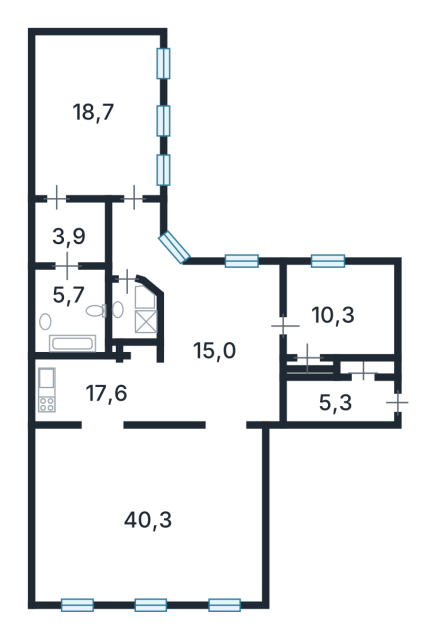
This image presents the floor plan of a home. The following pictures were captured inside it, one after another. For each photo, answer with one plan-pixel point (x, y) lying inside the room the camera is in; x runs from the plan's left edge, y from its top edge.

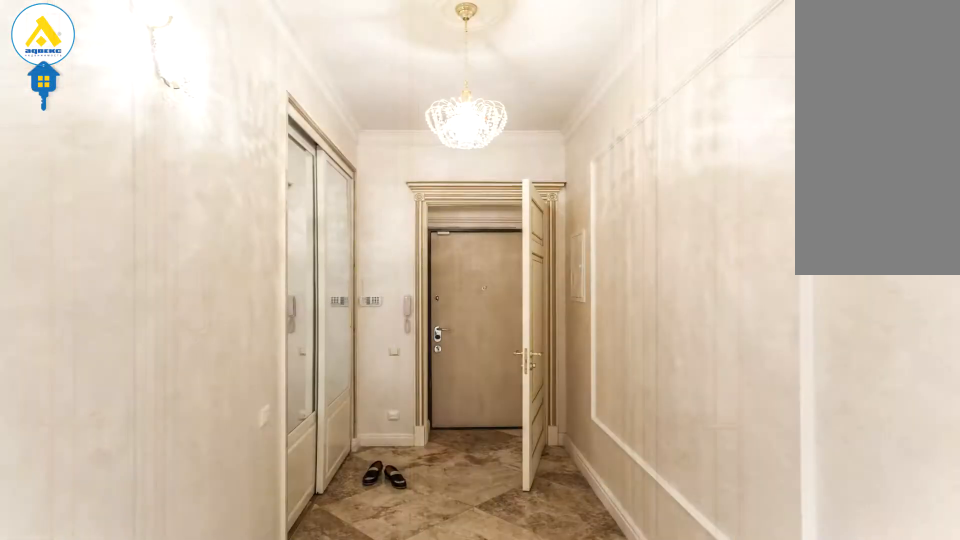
(334, 400)
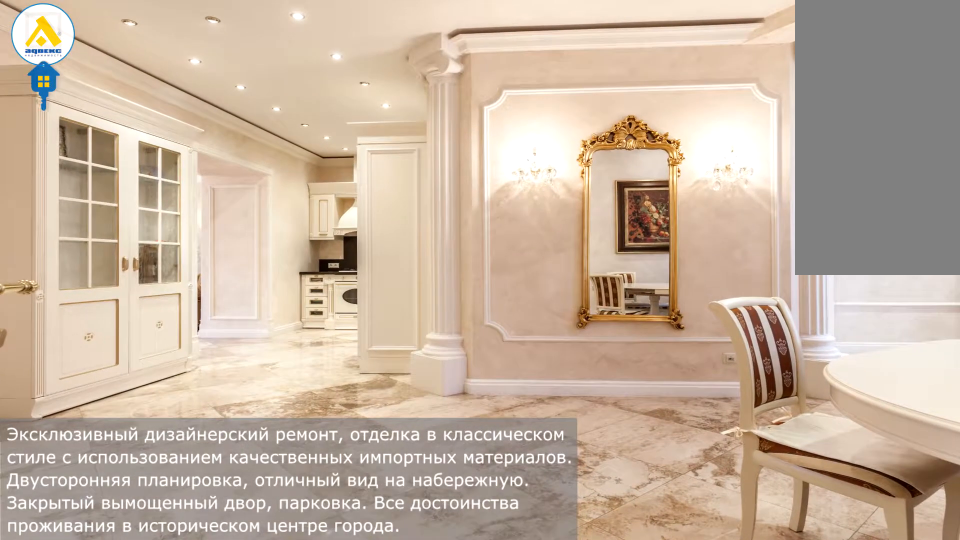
(213, 384)
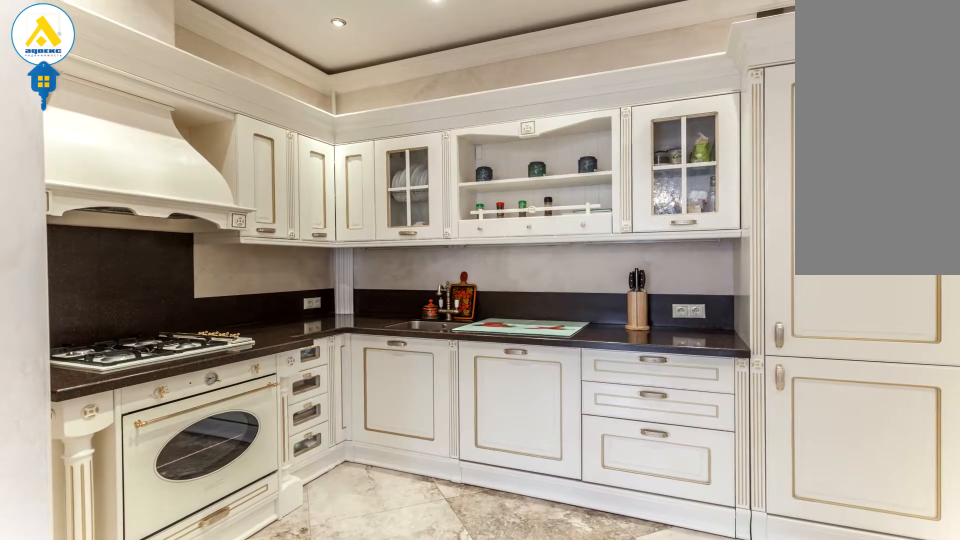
(107, 389)
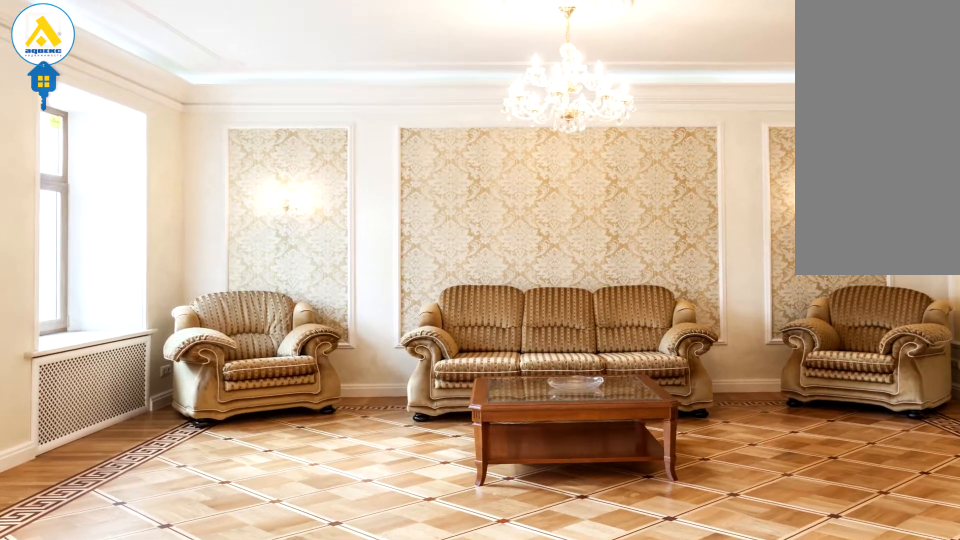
(146, 475)
